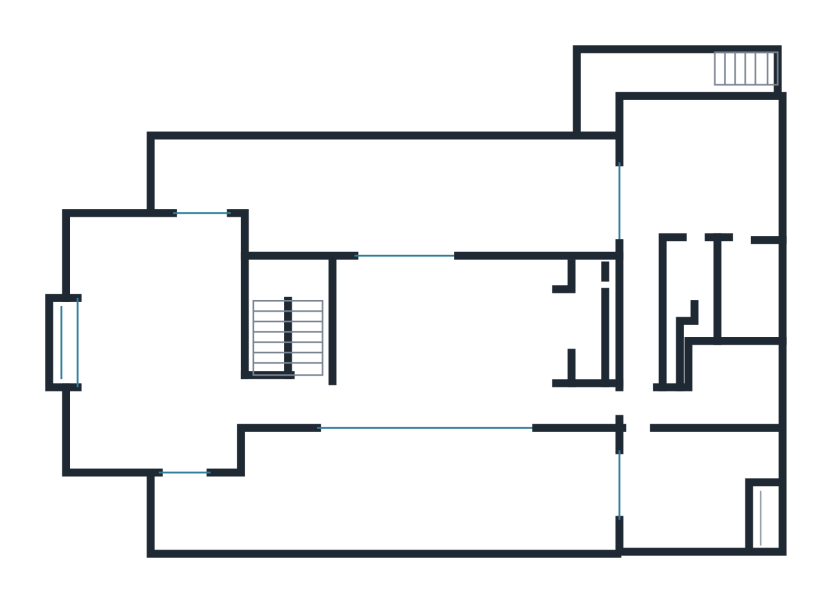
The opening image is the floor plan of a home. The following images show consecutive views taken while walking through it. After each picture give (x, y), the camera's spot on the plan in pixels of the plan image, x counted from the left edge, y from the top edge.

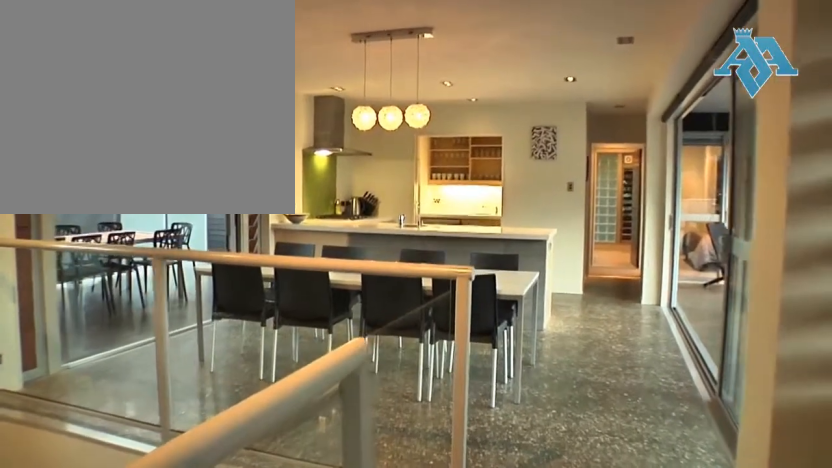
(302, 401)
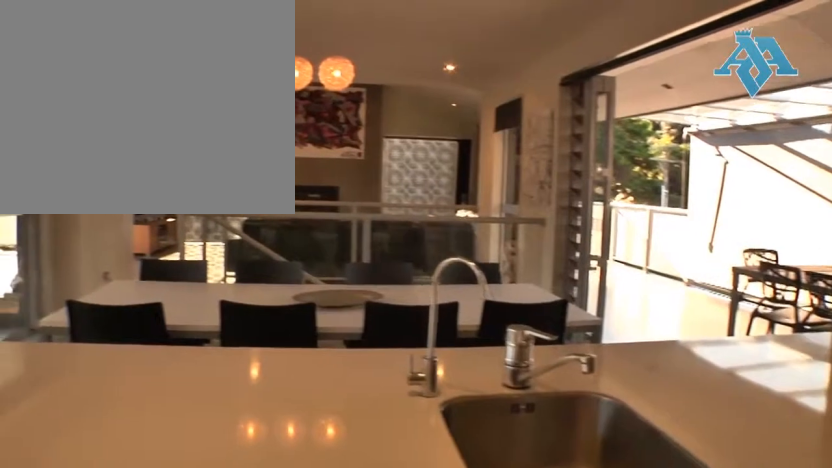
(518, 321)
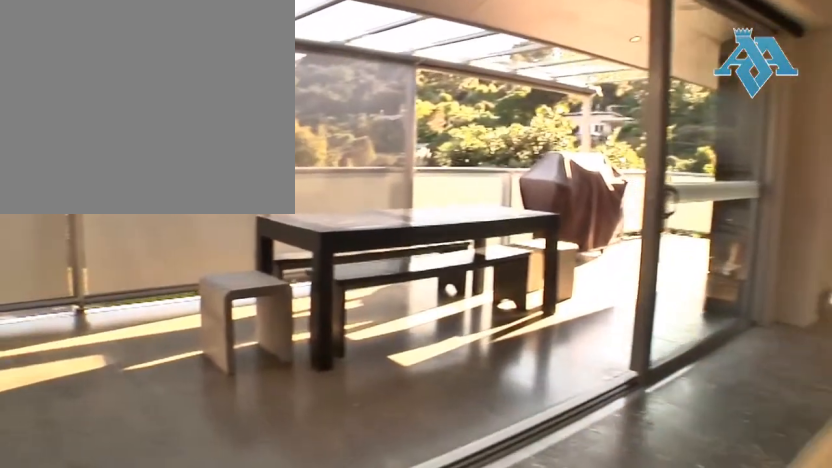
(521, 324)
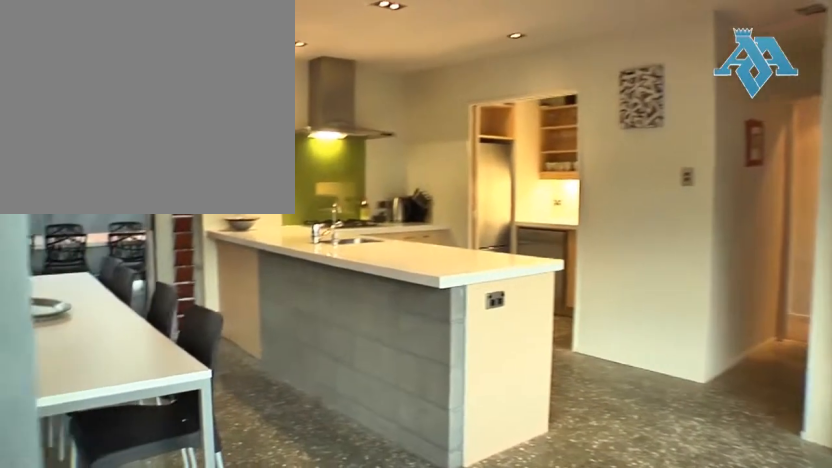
(427, 363)
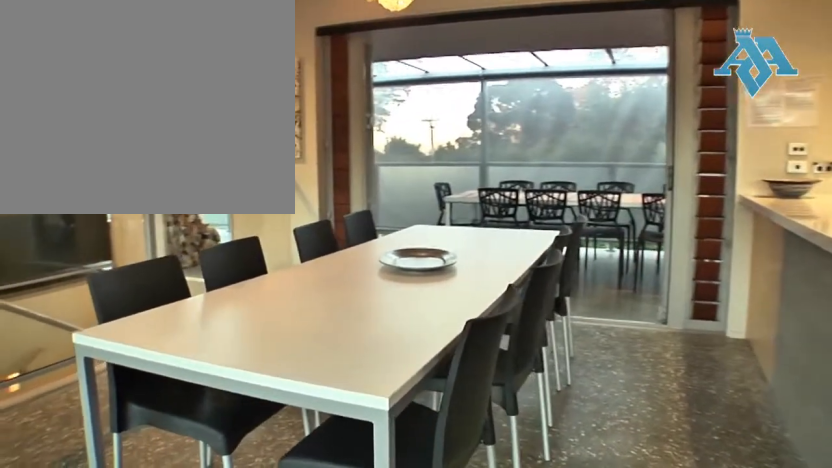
(429, 363)
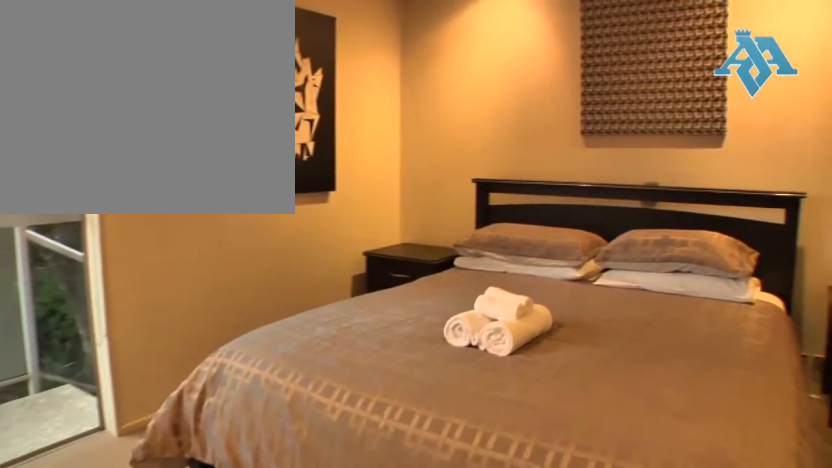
(709, 164)
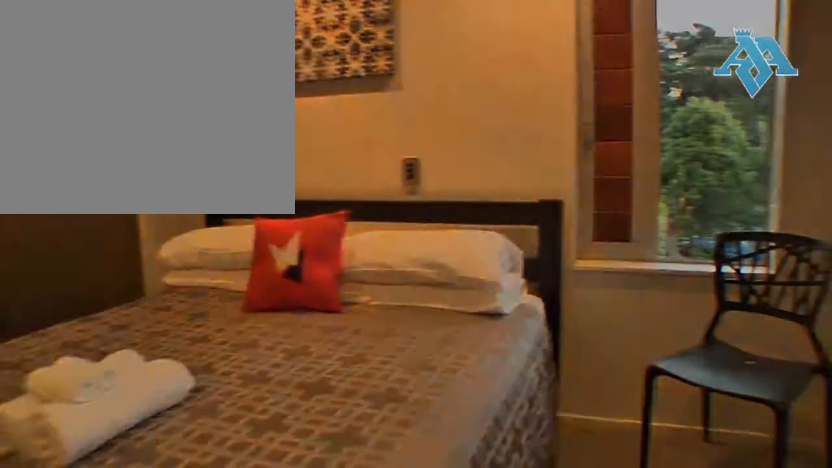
(688, 487)
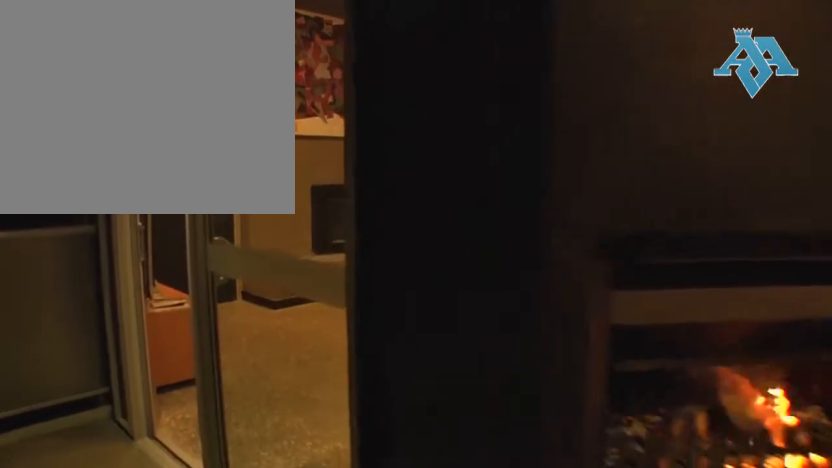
(180, 470)
